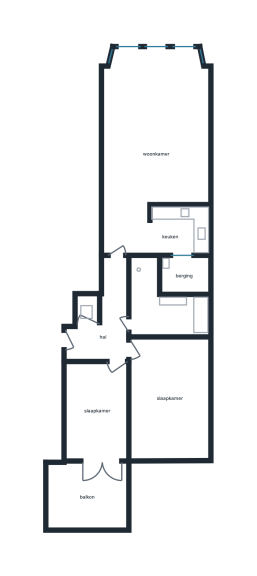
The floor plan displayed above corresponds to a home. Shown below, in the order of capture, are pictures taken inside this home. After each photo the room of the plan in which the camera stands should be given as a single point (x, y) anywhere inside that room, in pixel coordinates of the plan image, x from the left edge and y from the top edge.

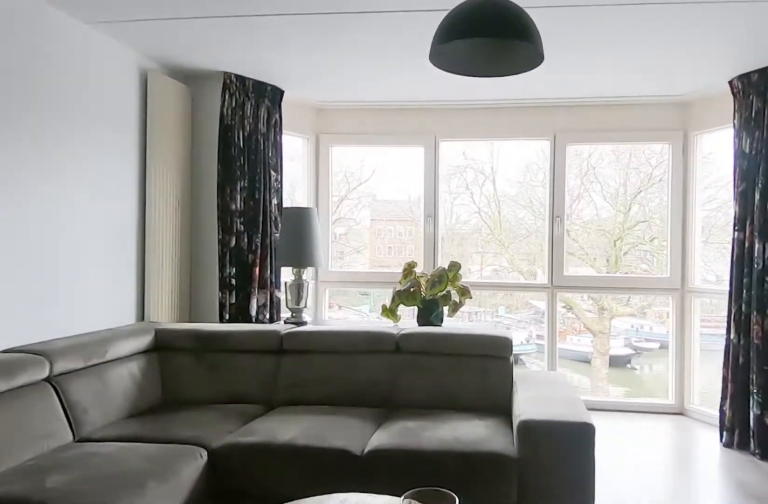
(151, 141)
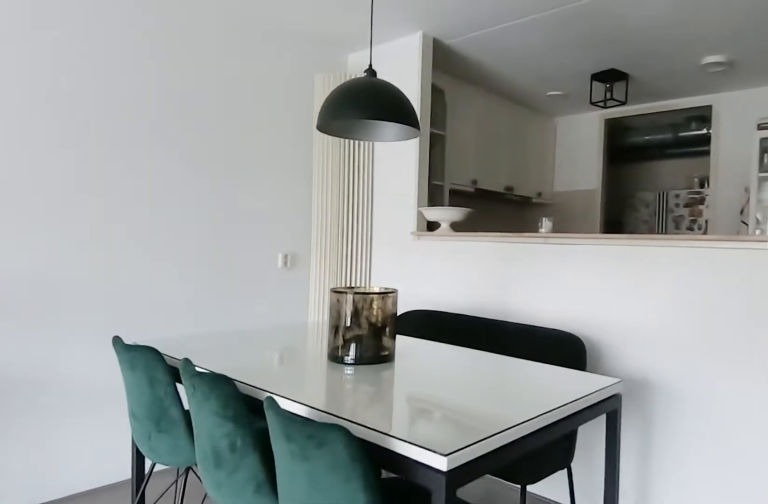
(151, 141)
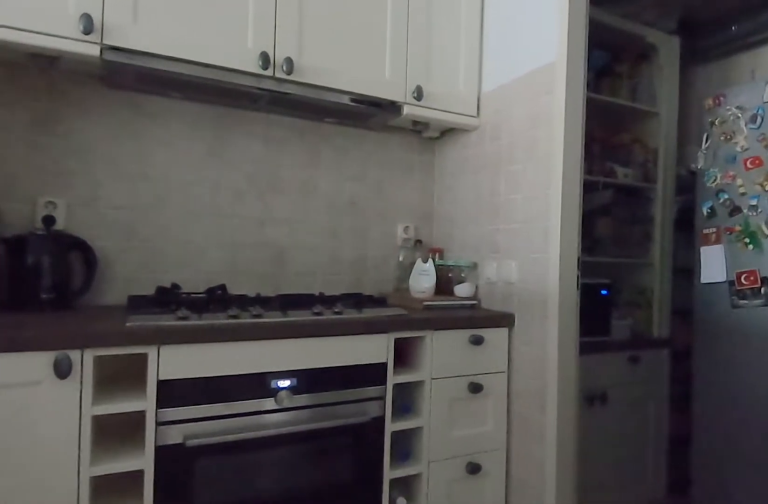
(177, 230)
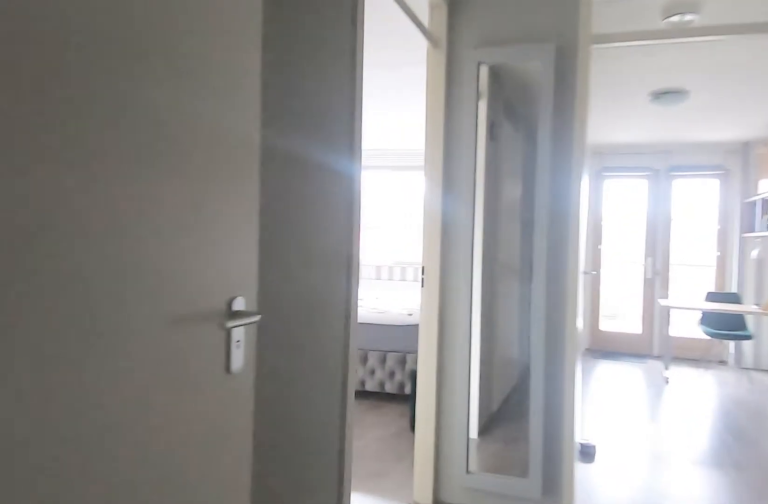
(106, 319)
